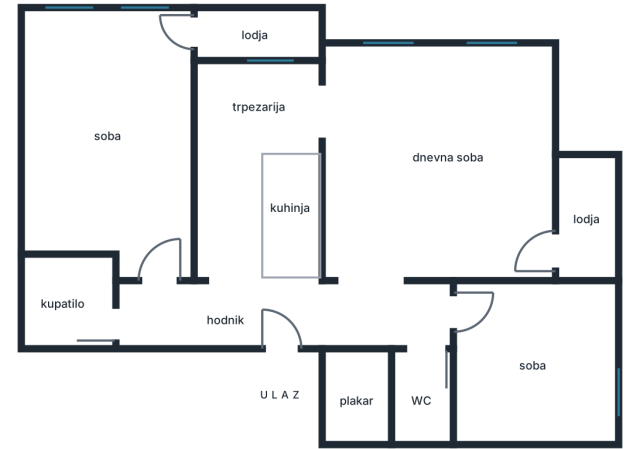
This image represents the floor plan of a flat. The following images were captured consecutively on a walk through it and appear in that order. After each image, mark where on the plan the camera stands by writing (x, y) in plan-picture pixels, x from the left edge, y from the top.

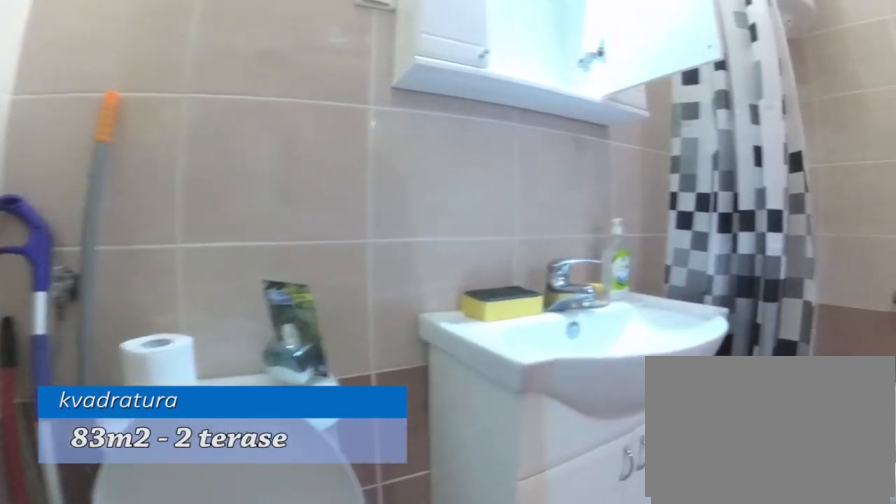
(57, 318)
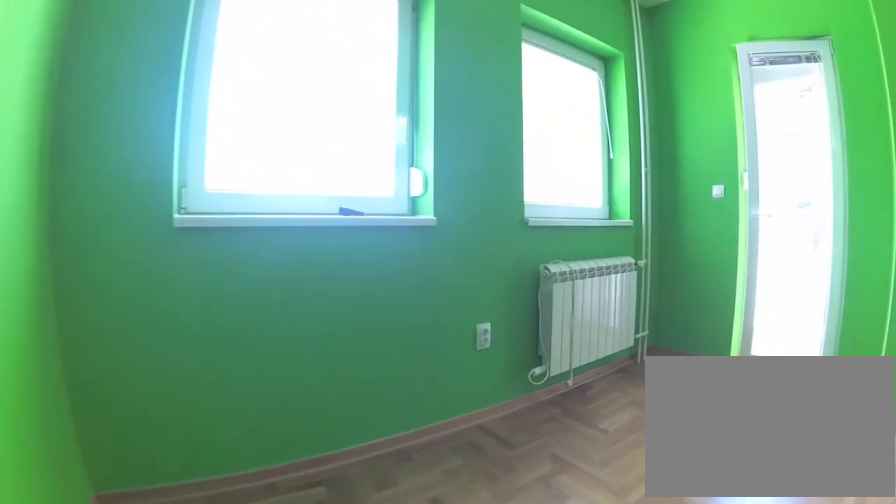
(62, 94)
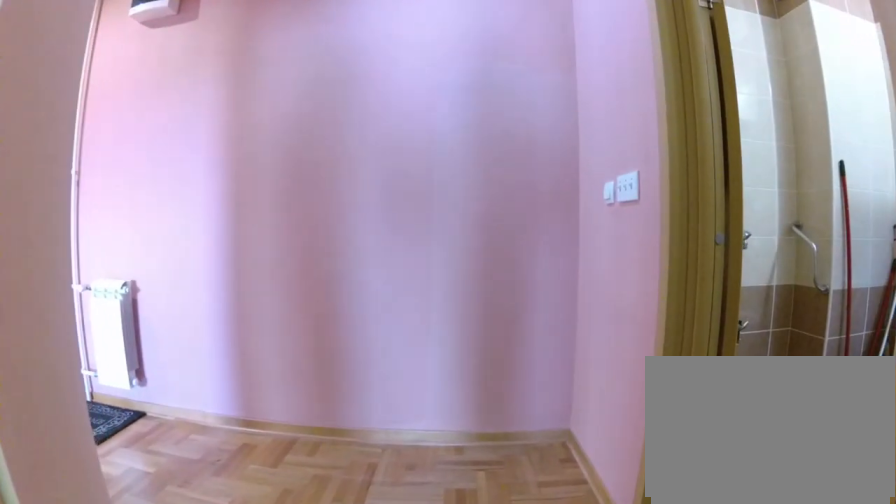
(158, 260)
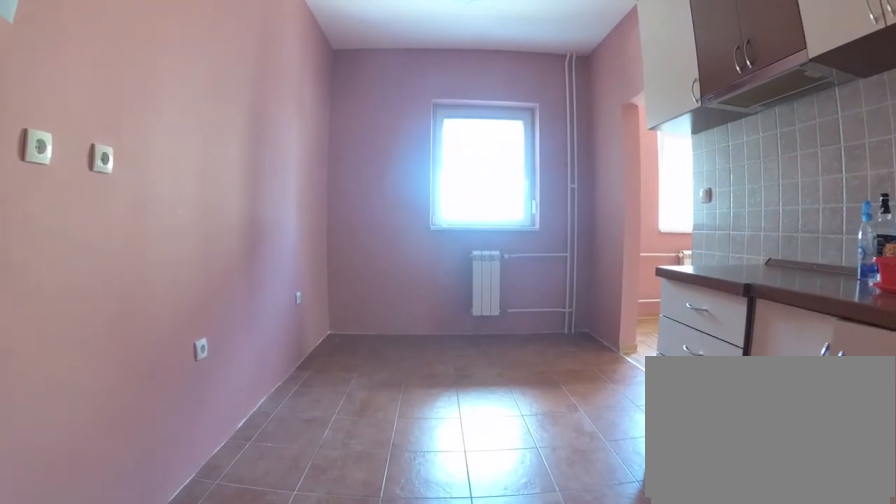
(231, 262)
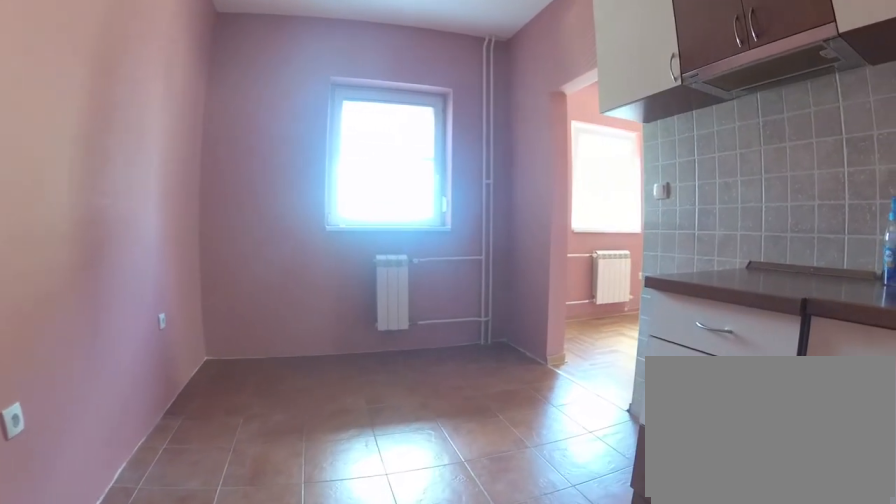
(232, 244)
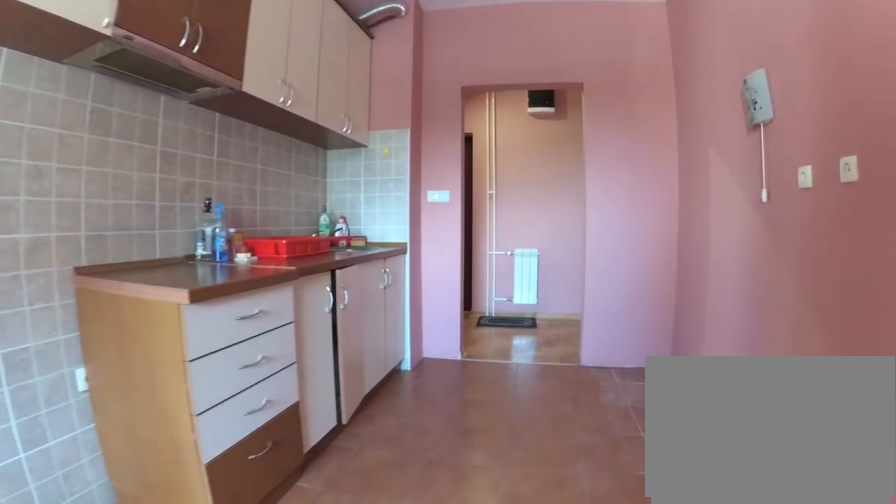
(227, 142)
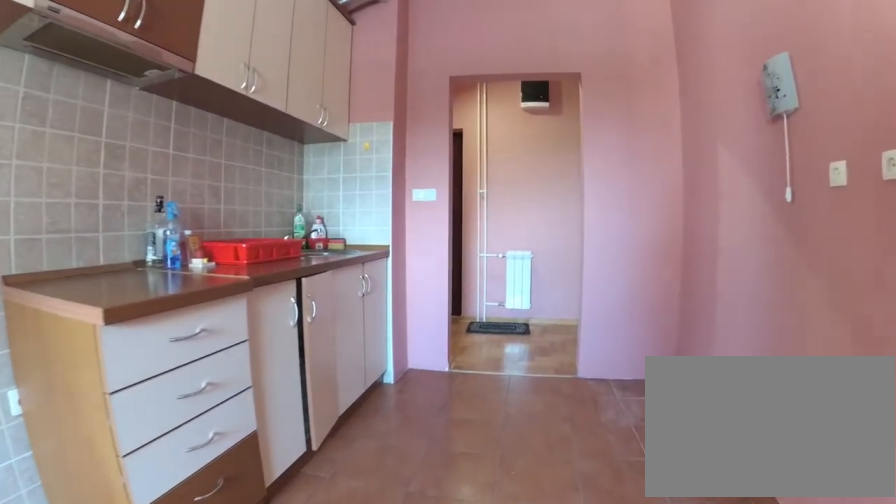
(228, 155)
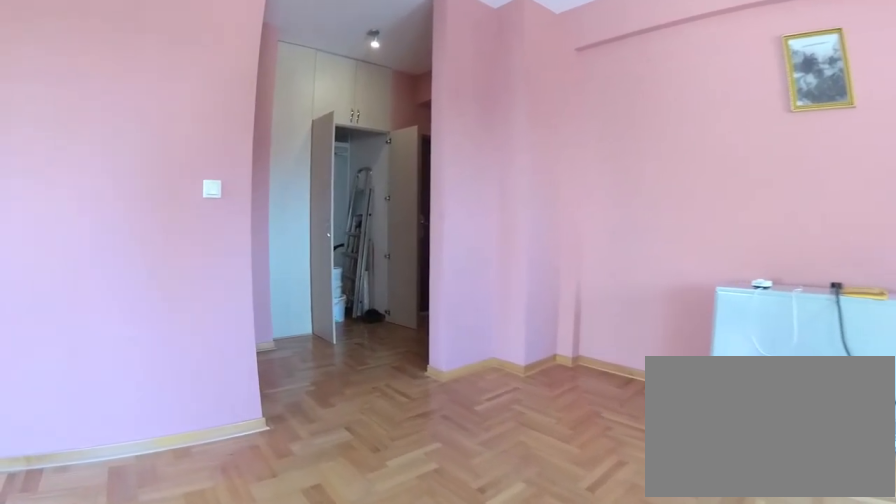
(420, 186)
